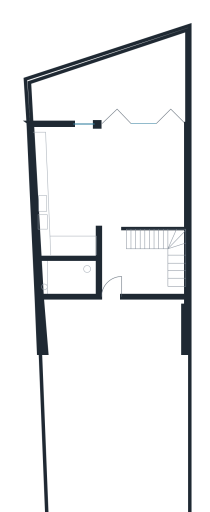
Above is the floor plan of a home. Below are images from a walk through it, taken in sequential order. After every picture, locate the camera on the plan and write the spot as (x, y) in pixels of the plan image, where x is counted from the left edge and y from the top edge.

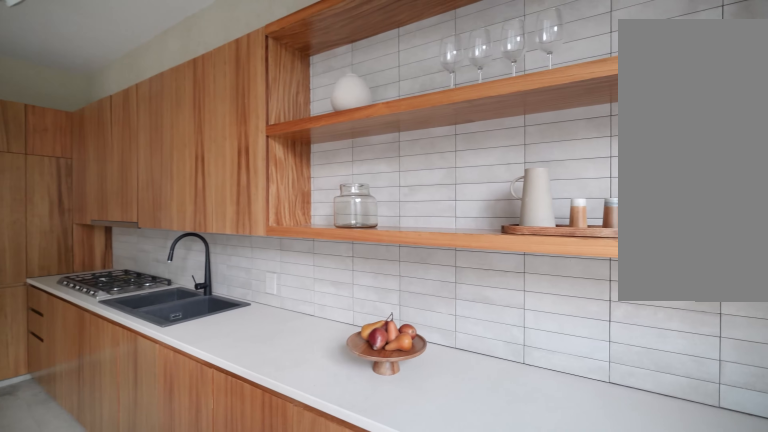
(59, 152)
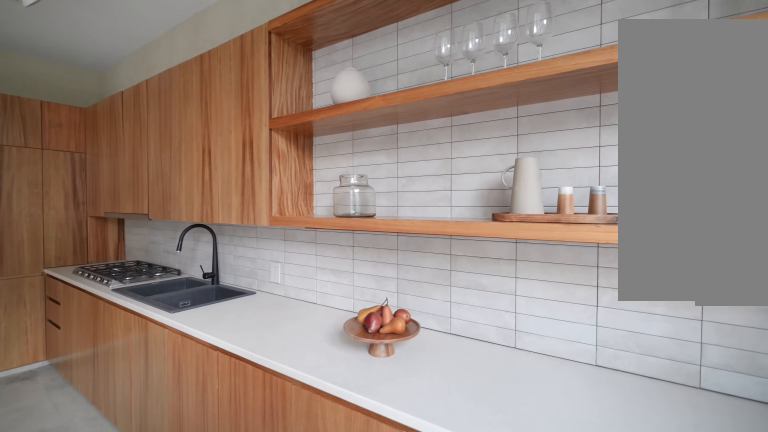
(59, 152)
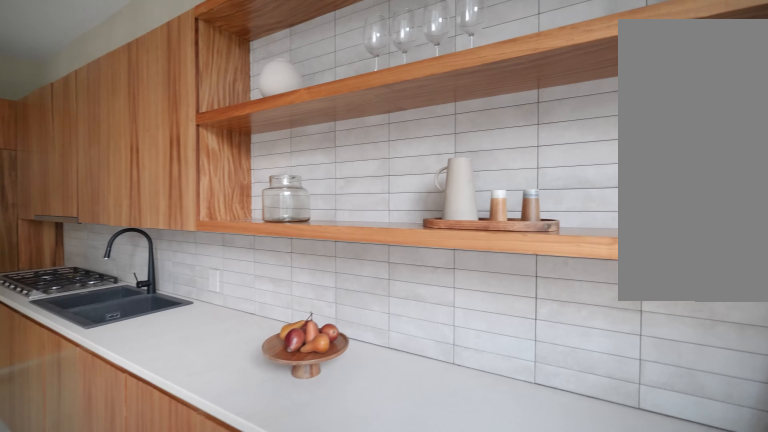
(59, 152)
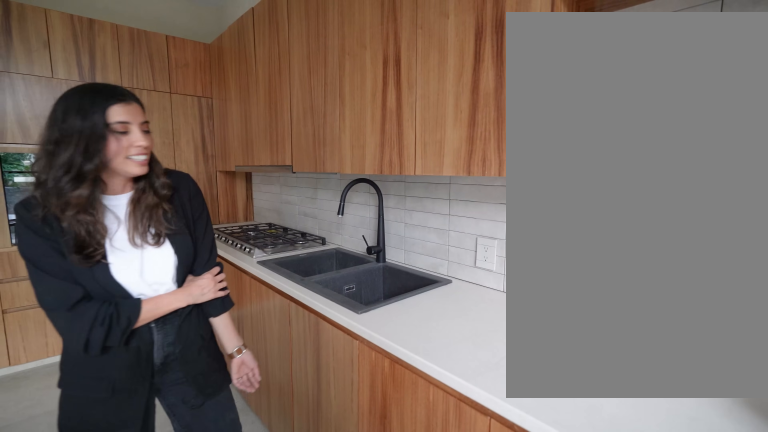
(63, 173)
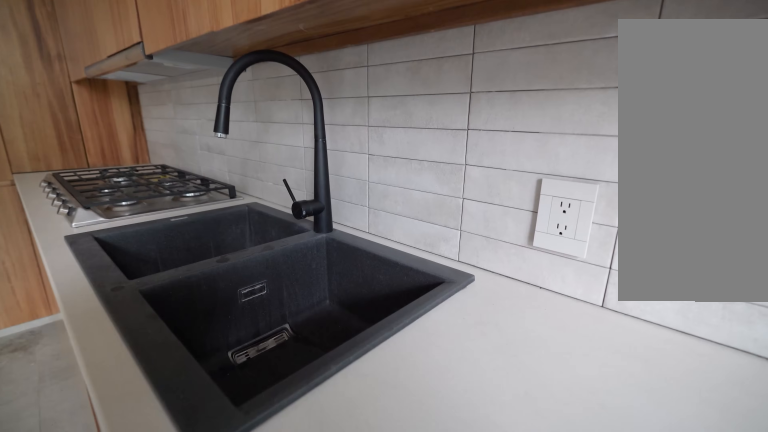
(59, 176)
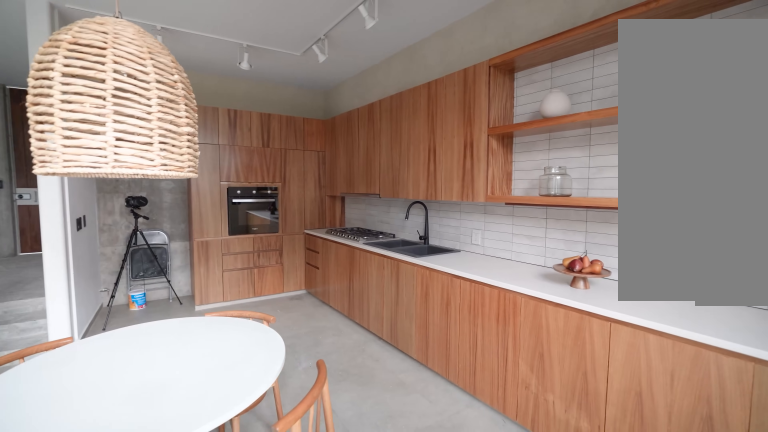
(67, 152)
